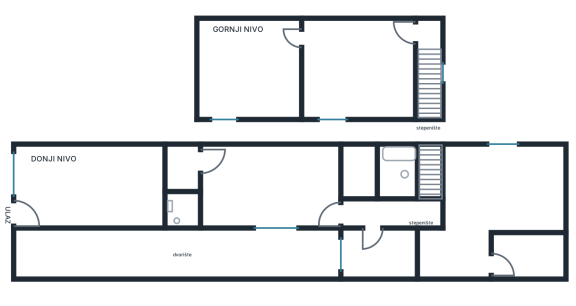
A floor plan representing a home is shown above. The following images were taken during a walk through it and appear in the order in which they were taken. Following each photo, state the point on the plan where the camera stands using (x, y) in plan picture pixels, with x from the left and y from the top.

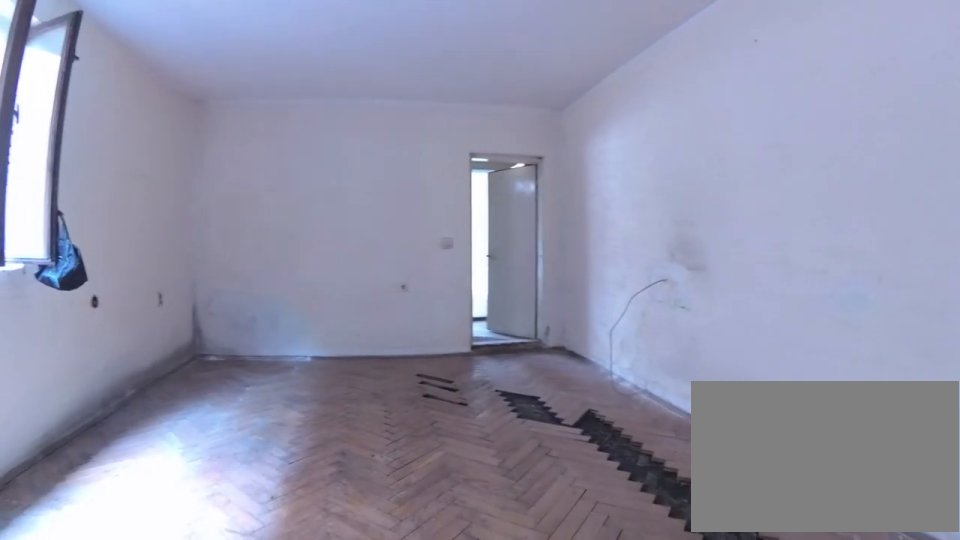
(333, 191)
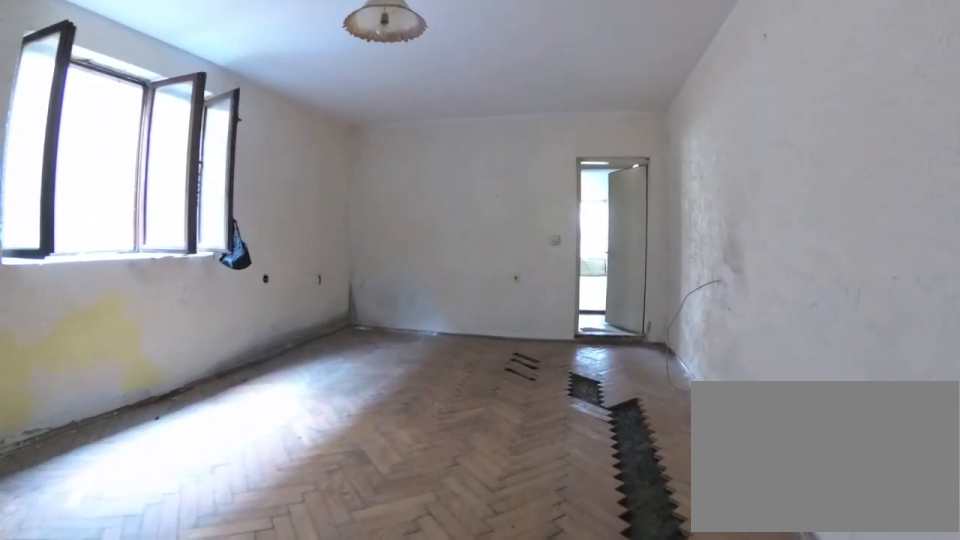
(322, 162)
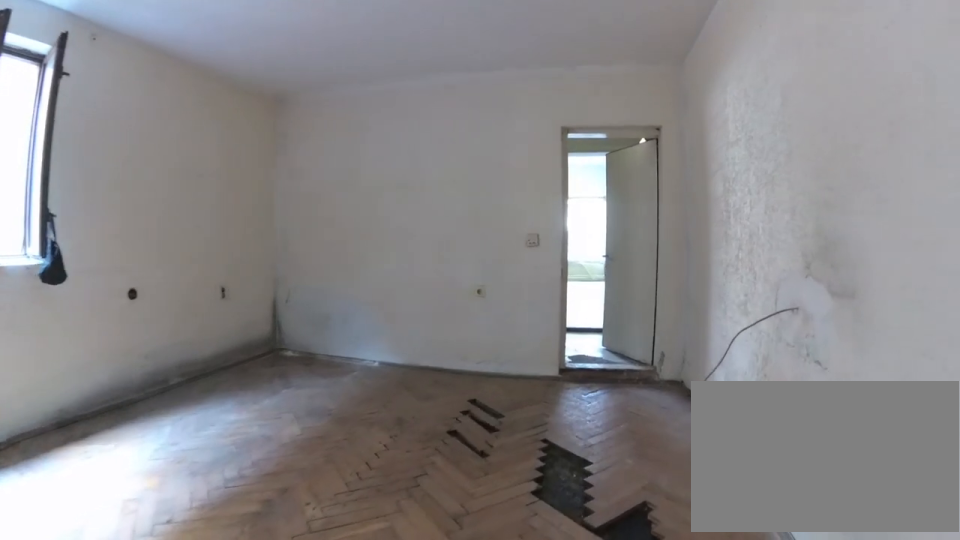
(293, 162)
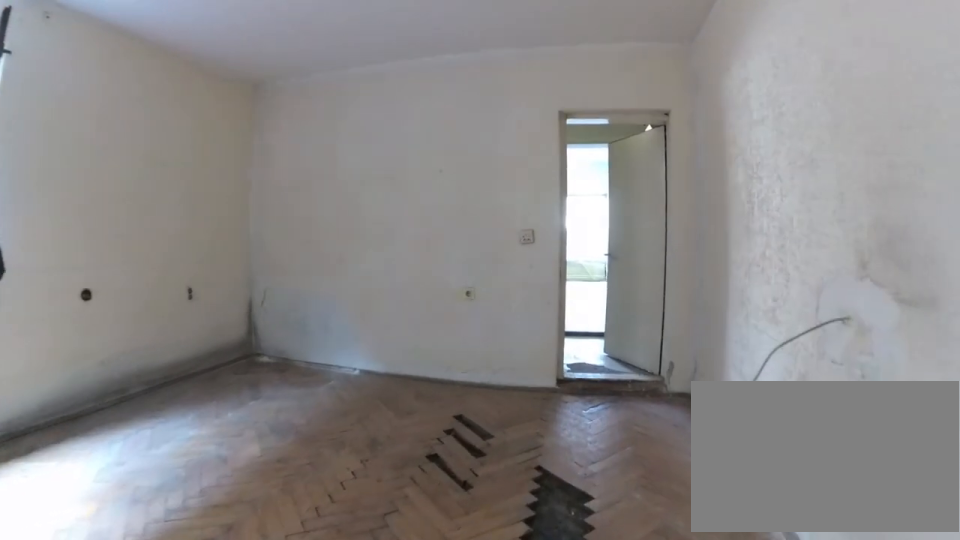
(286, 162)
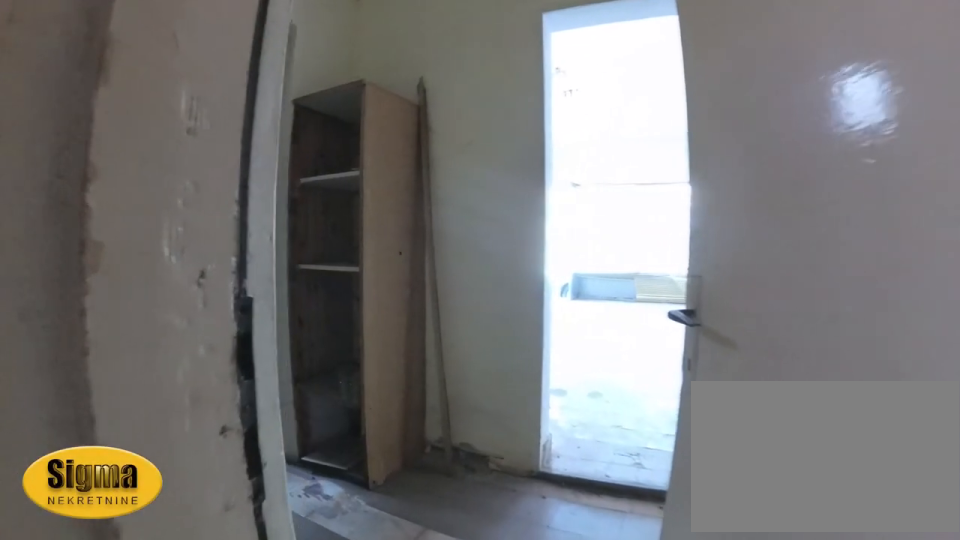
(216, 159)
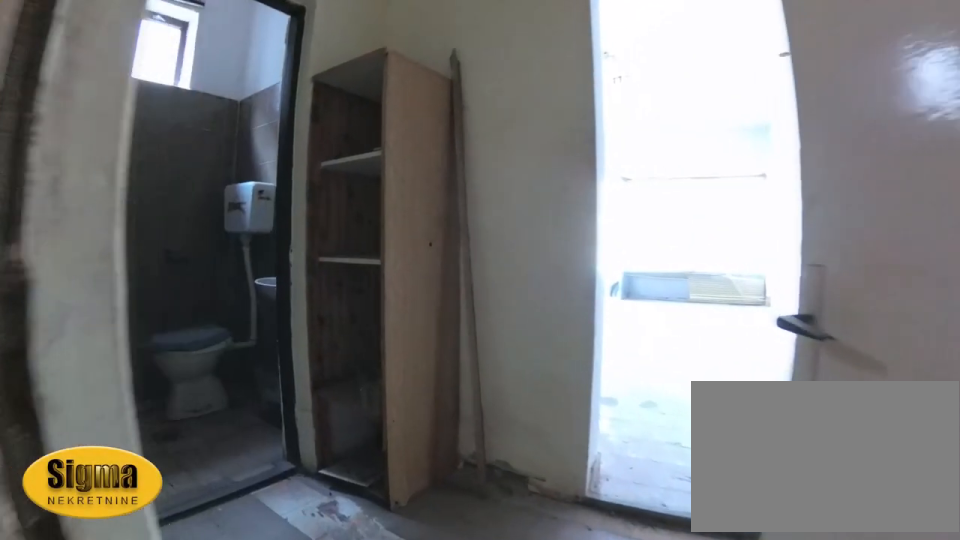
(209, 155)
